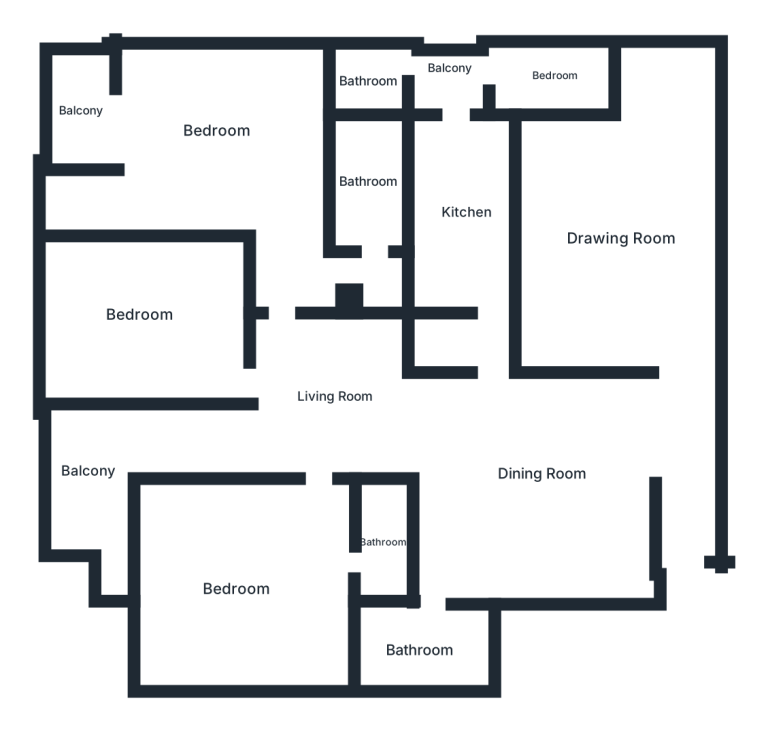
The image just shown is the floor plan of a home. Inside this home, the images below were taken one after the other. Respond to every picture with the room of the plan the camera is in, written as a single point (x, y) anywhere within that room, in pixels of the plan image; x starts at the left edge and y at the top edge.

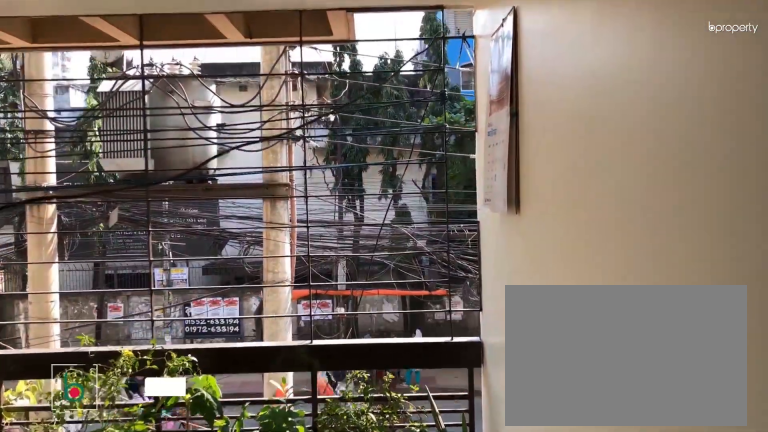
(86, 465)
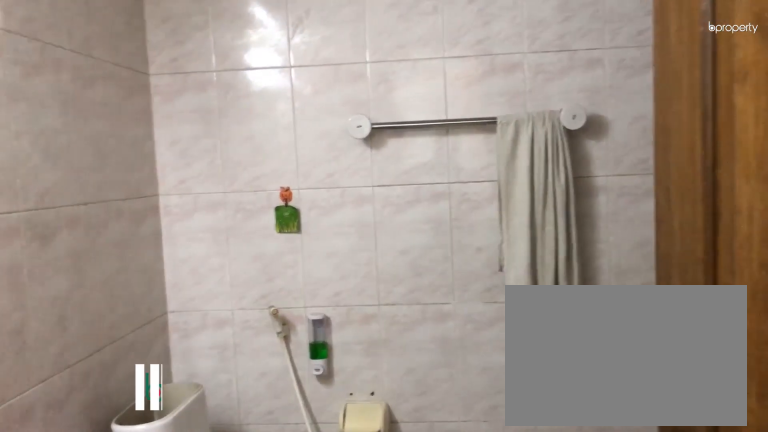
(413, 644)
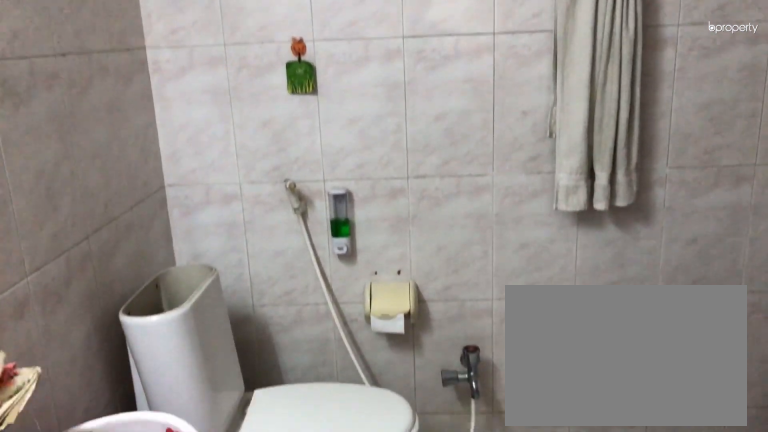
(413, 644)
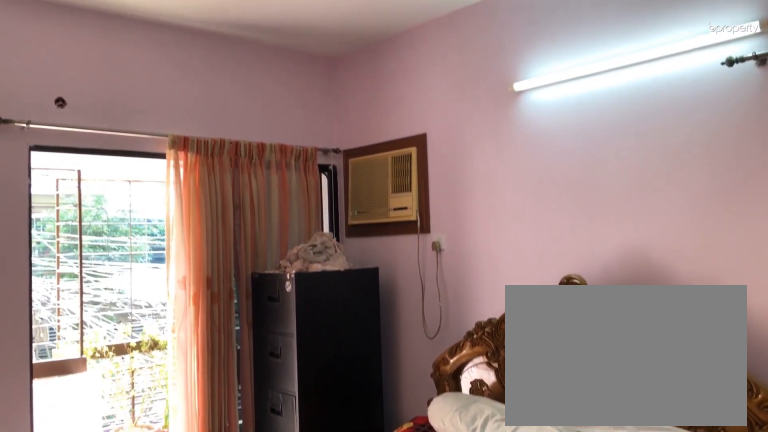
(214, 126)
